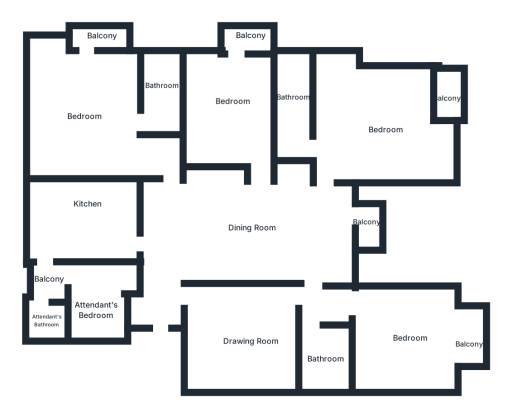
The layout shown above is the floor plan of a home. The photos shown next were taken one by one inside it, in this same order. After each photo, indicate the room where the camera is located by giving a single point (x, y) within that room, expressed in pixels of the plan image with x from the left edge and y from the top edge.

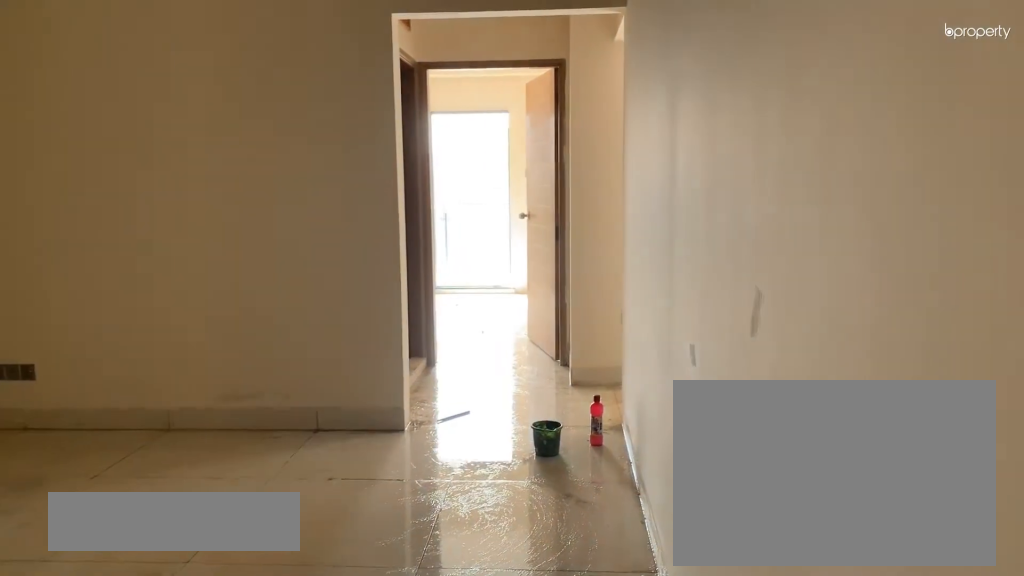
(221, 323)
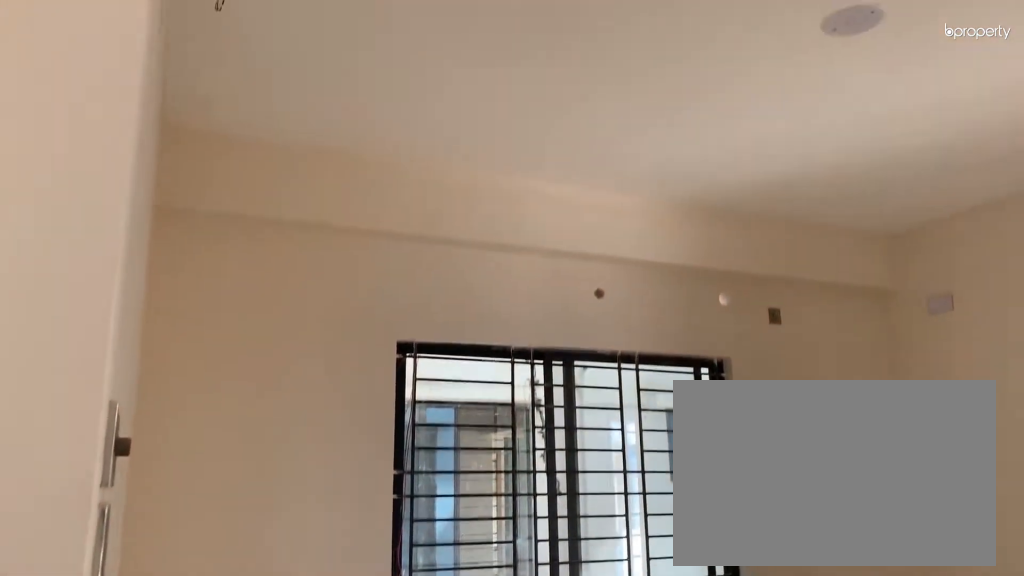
(252, 340)
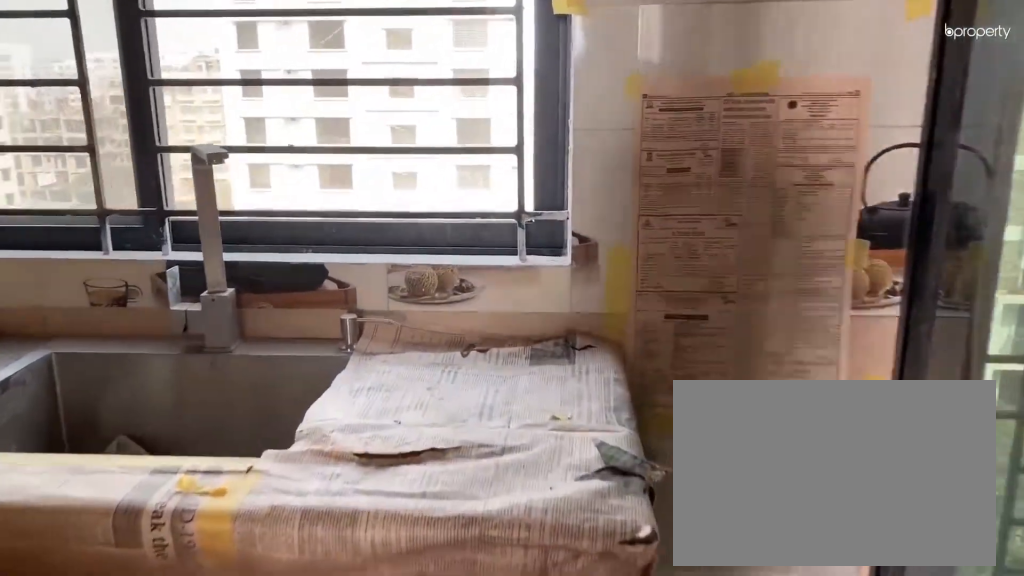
(84, 215)
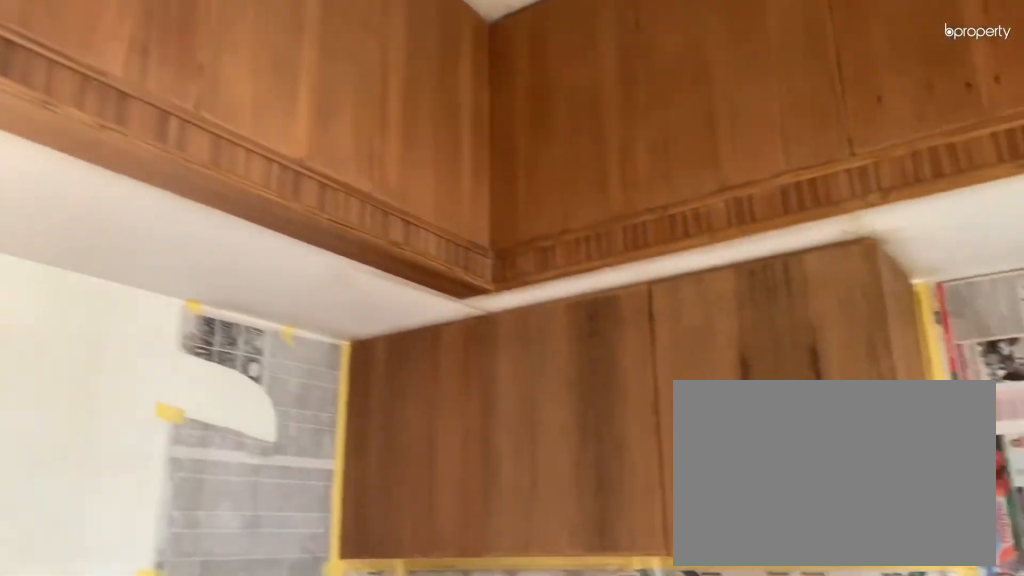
(84, 215)
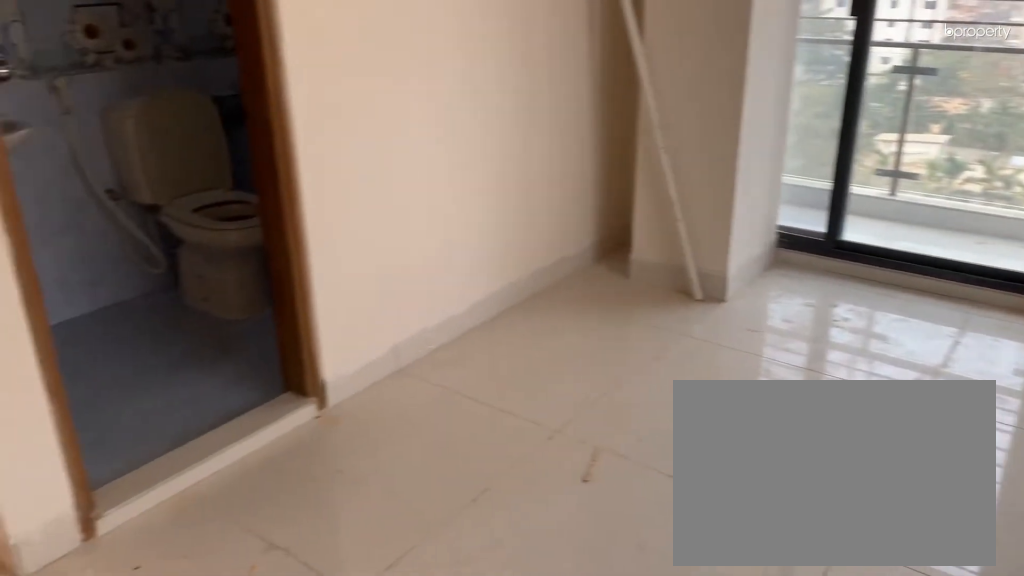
(89, 117)
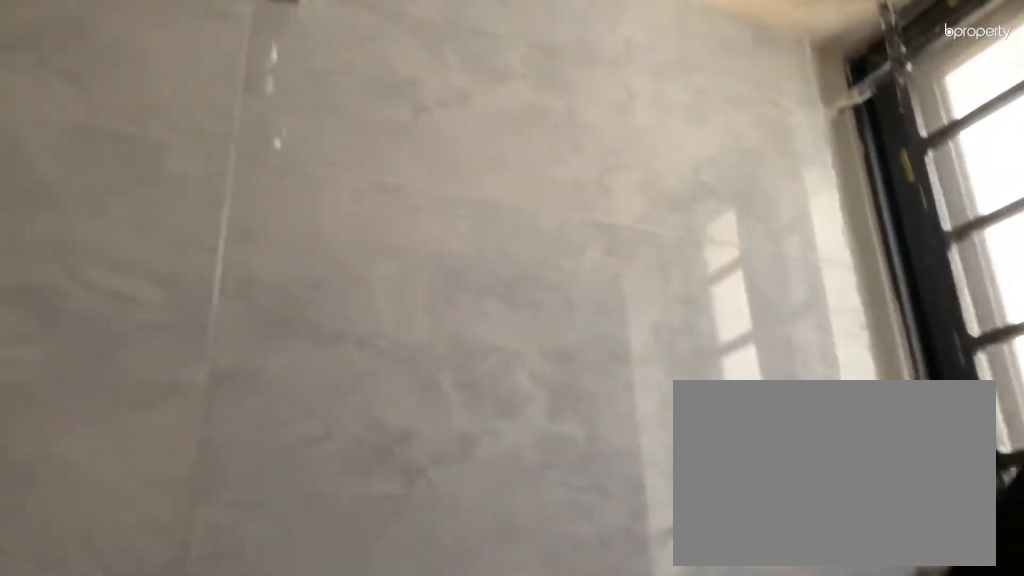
(156, 101)
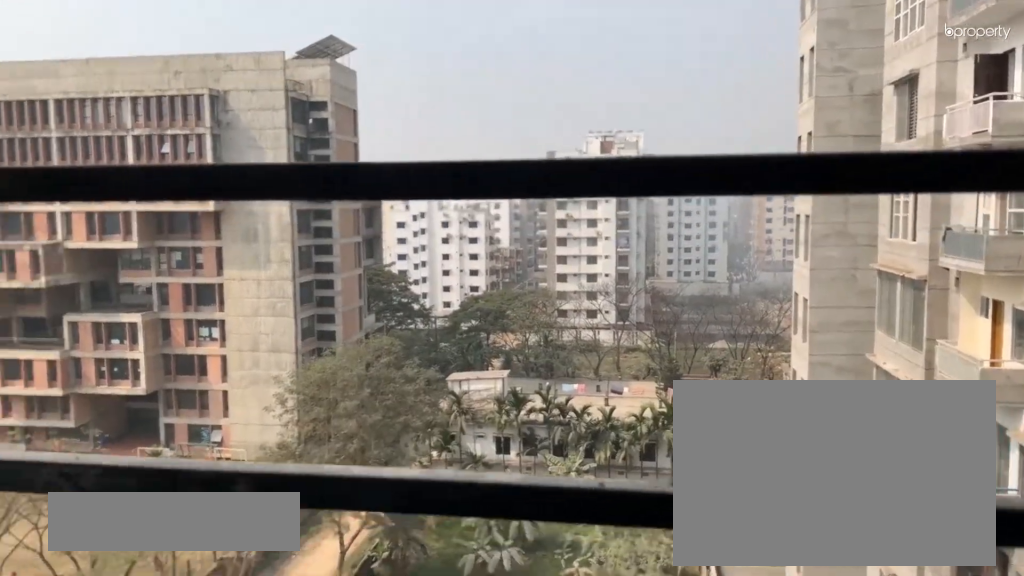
(93, 44)
